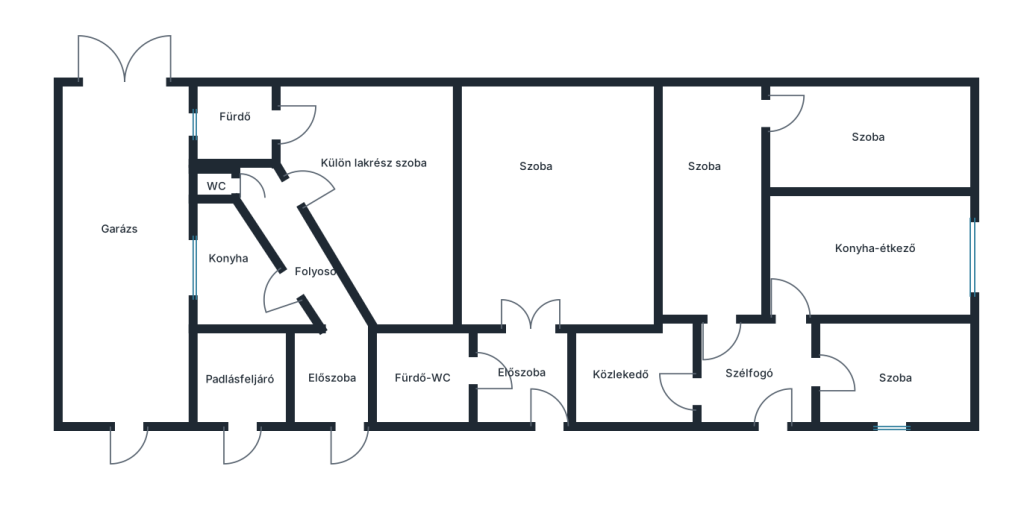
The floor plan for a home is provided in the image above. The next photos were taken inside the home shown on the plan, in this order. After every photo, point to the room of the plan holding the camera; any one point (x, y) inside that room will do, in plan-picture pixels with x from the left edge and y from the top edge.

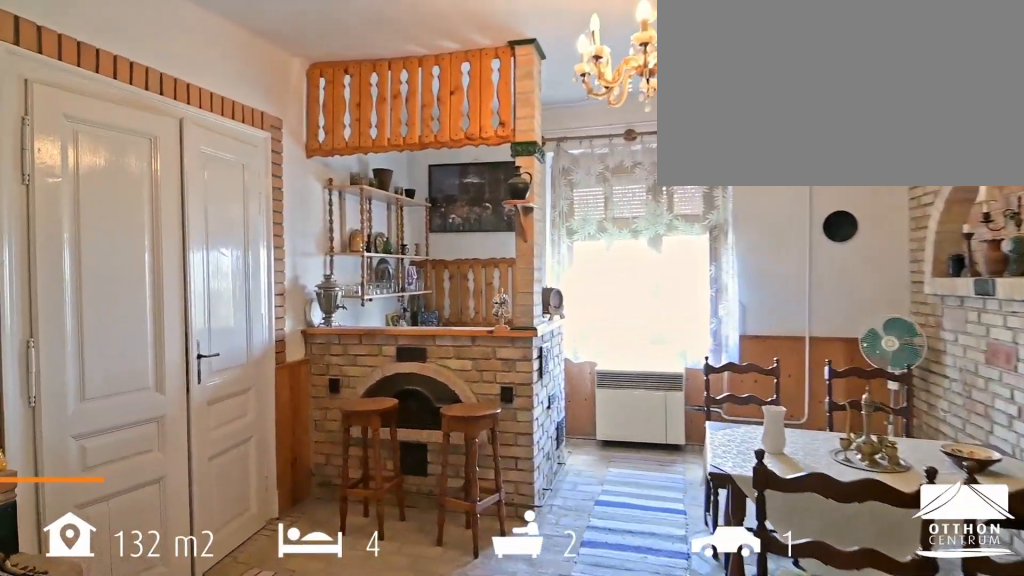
(549, 232)
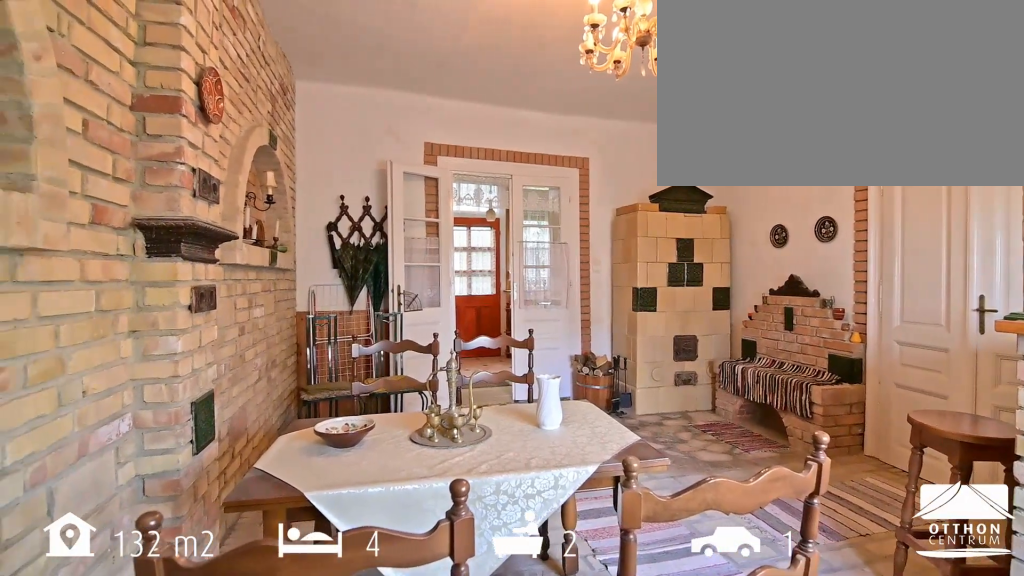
(549, 233)
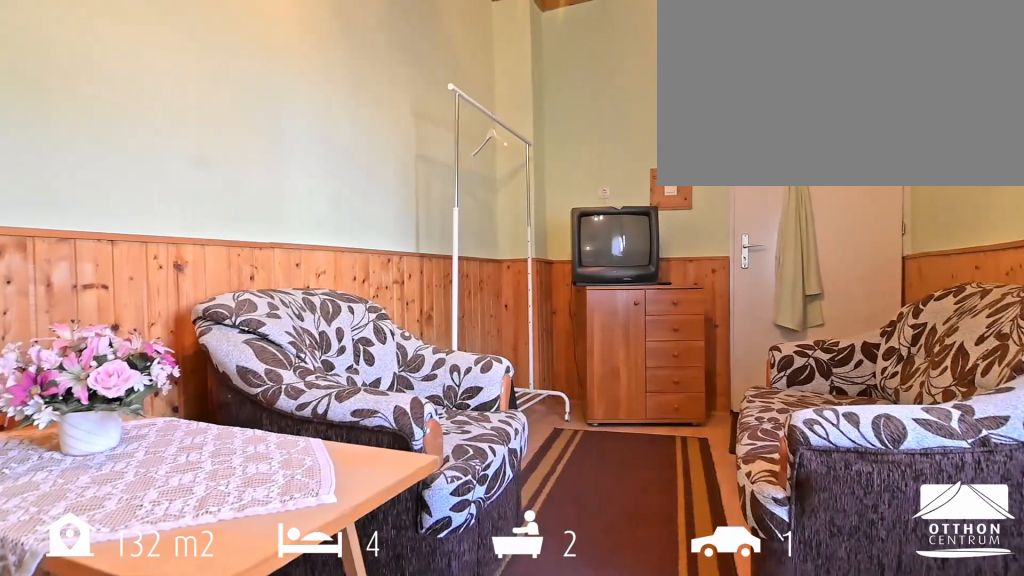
(869, 169)
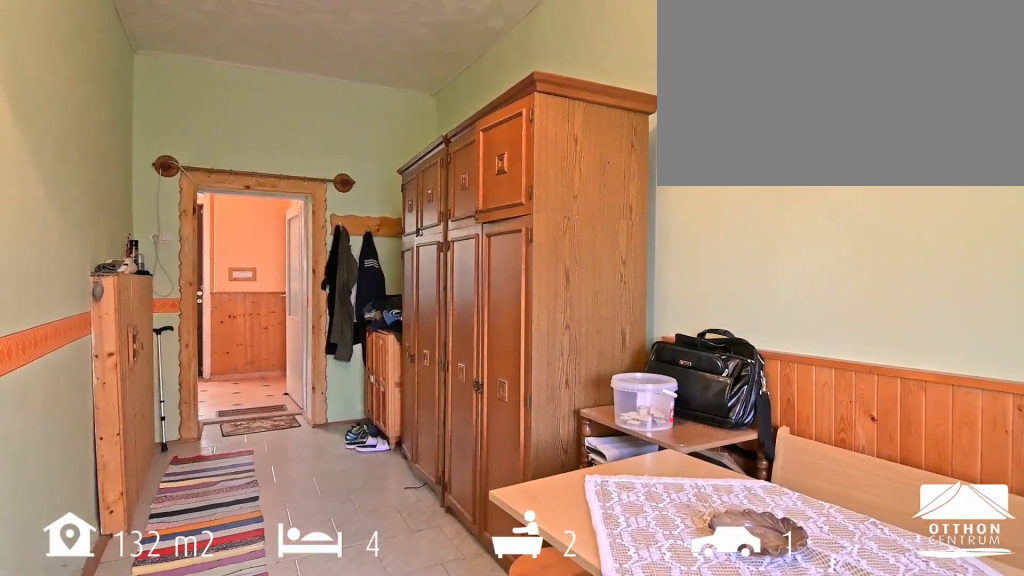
(707, 212)
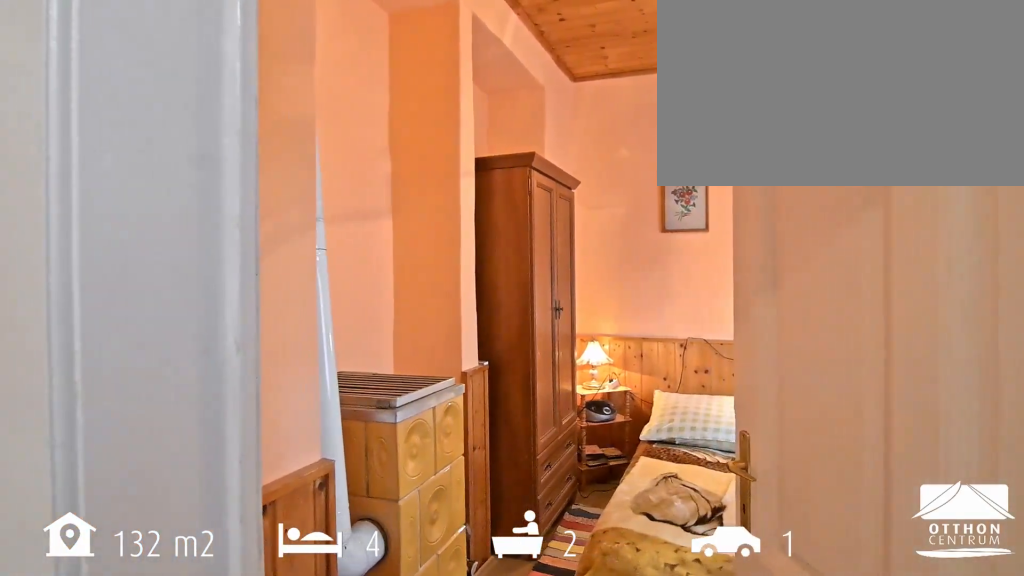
(895, 357)
